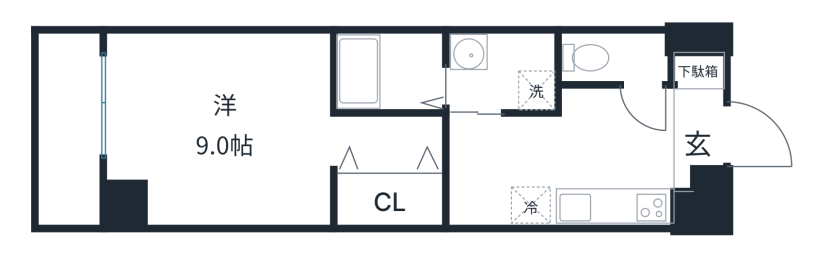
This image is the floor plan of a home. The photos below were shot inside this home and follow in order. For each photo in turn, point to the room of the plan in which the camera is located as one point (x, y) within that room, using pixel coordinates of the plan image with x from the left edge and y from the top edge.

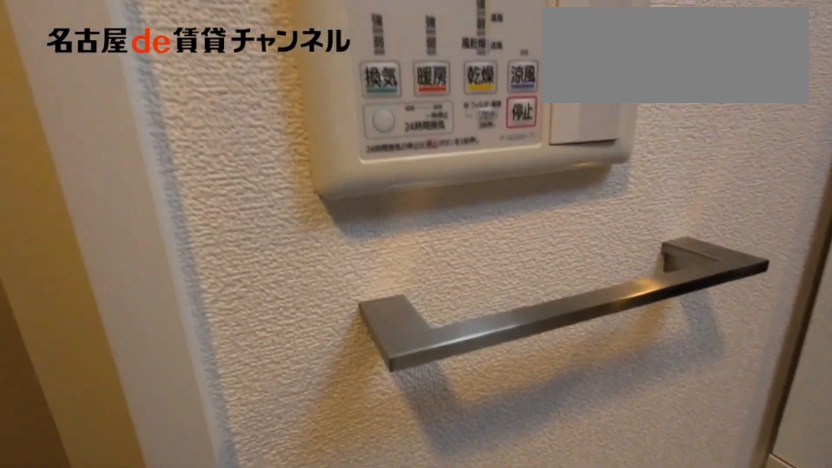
(504, 71)
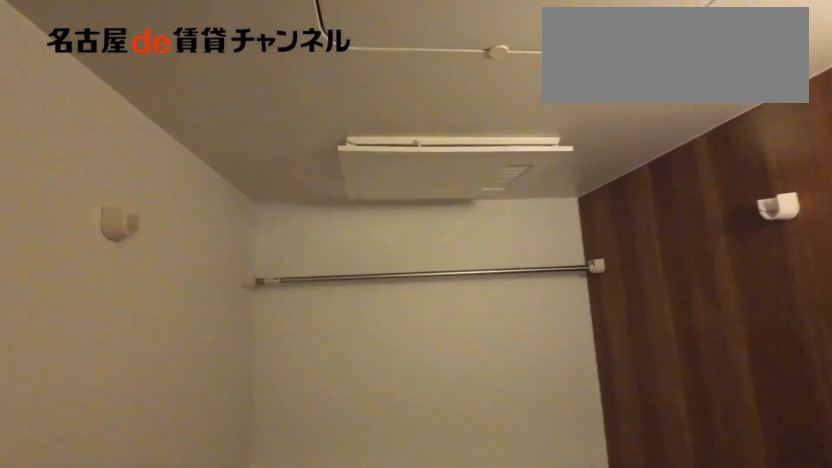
(389, 71)
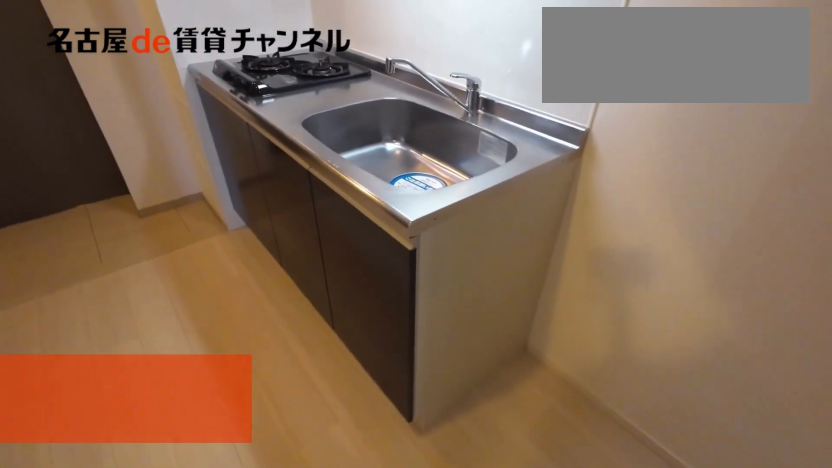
(594, 205)
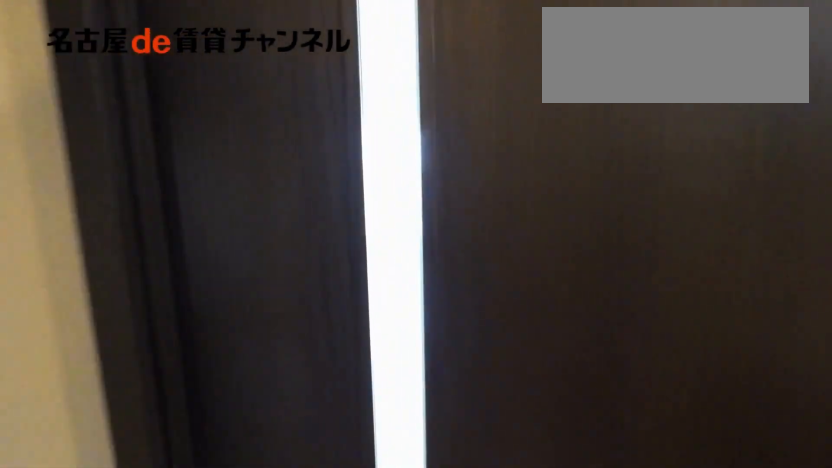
(594, 205)
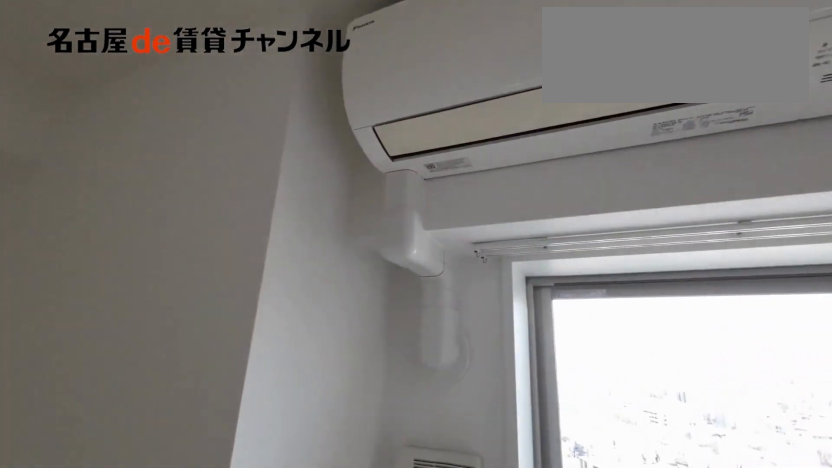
(215, 129)
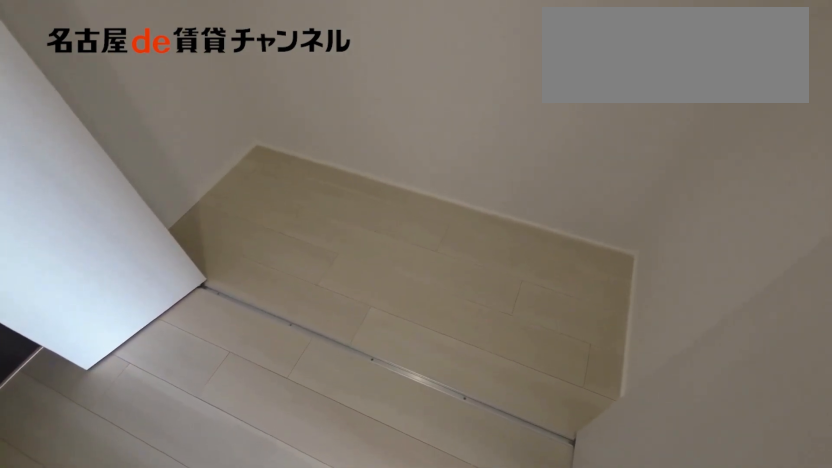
(391, 199)
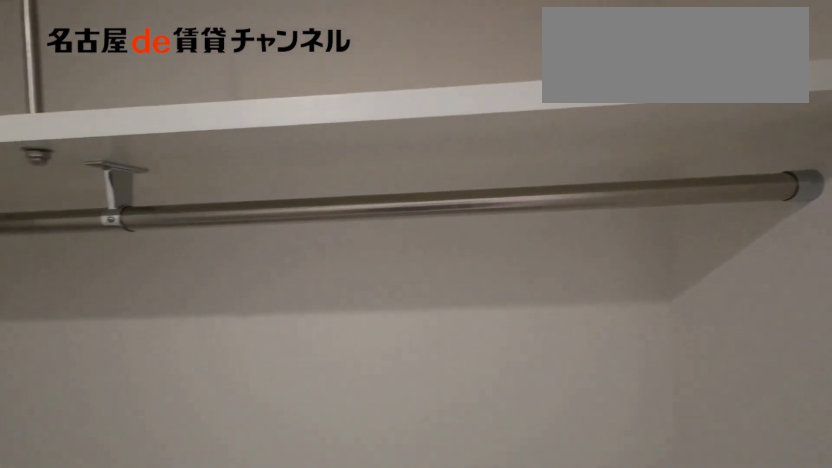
(391, 199)
